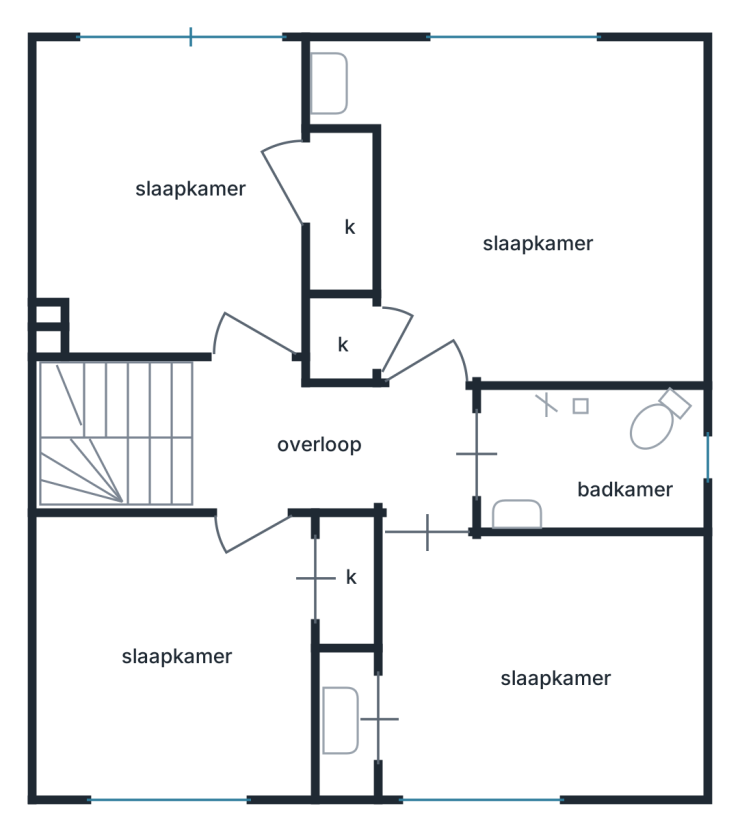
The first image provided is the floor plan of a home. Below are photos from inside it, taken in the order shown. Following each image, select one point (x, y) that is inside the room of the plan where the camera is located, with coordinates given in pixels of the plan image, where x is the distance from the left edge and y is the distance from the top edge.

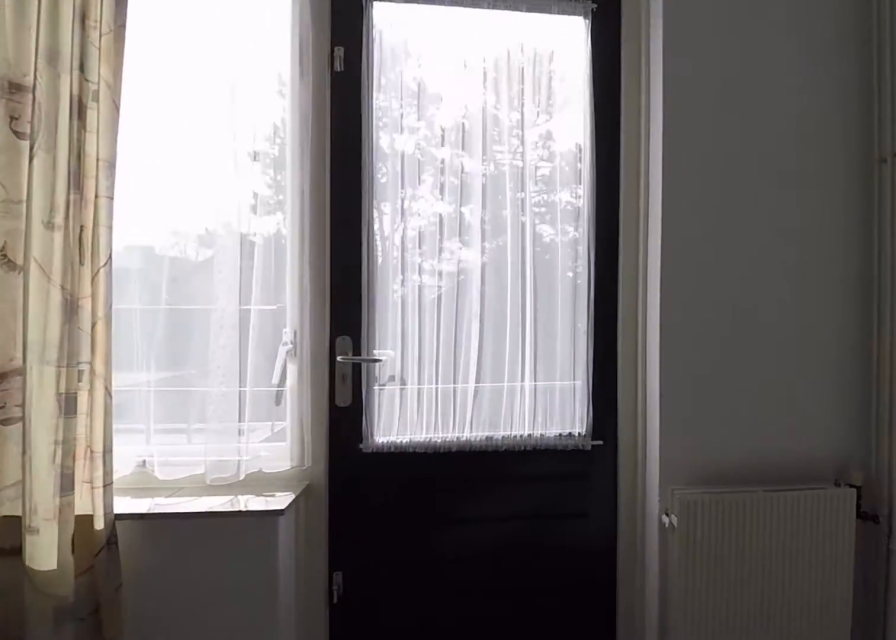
(173, 198)
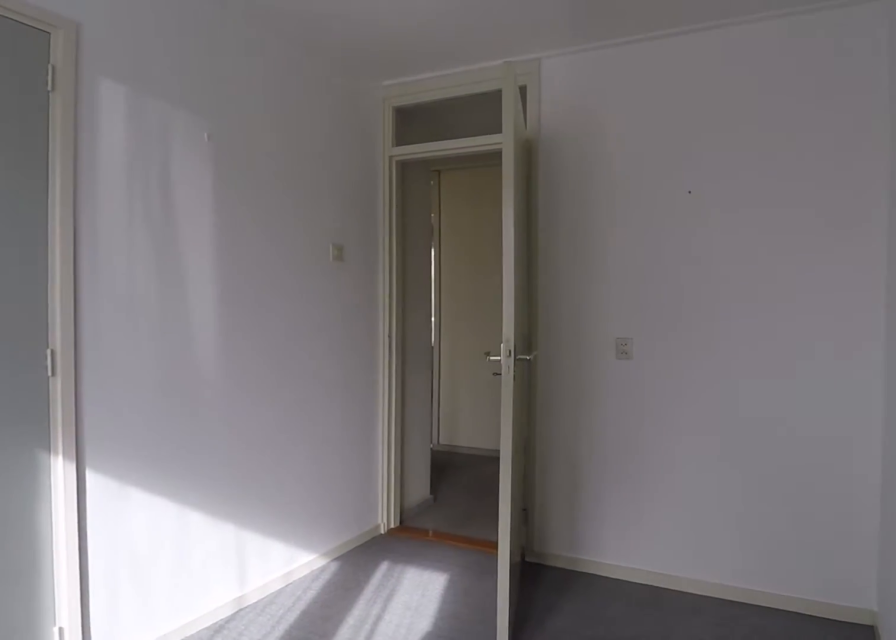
(173, 198)
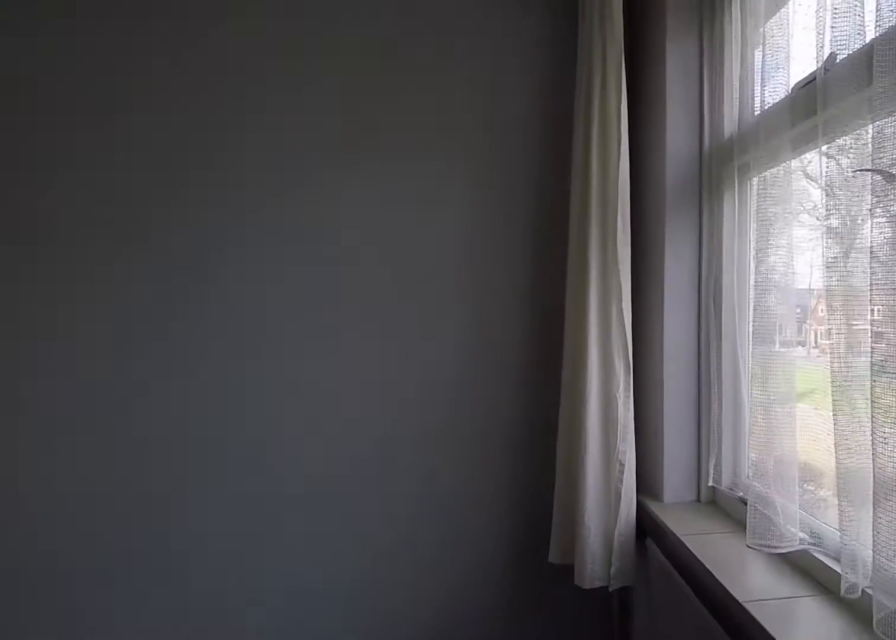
(175, 654)
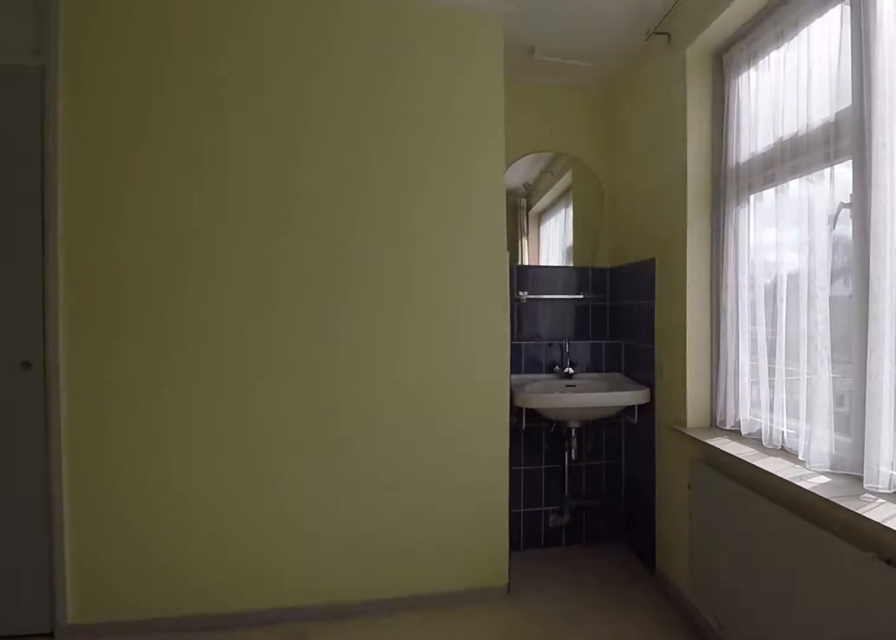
(528, 209)
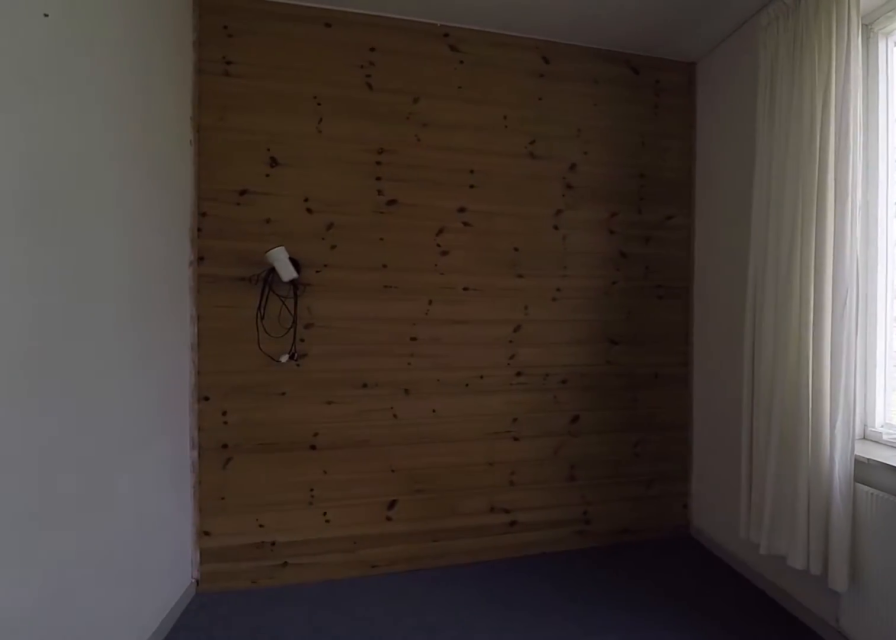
(543, 663)
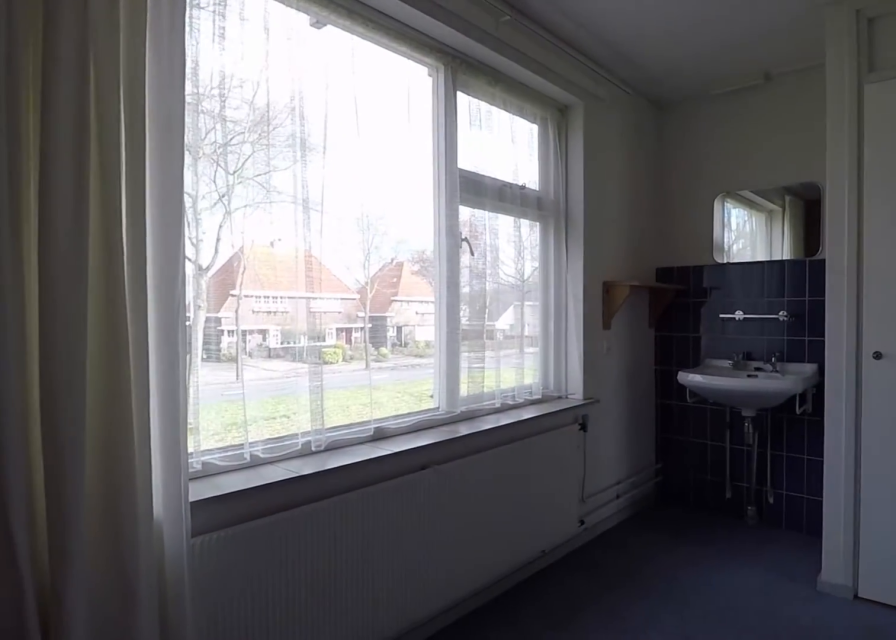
(543, 663)
